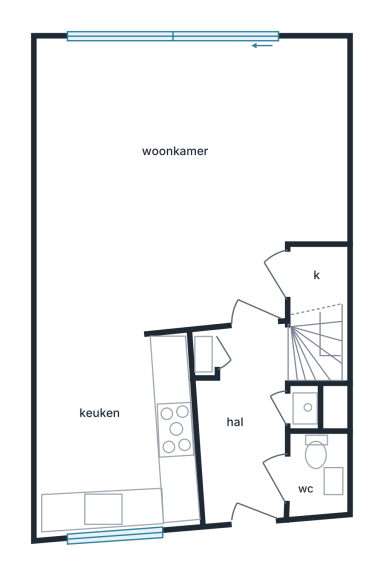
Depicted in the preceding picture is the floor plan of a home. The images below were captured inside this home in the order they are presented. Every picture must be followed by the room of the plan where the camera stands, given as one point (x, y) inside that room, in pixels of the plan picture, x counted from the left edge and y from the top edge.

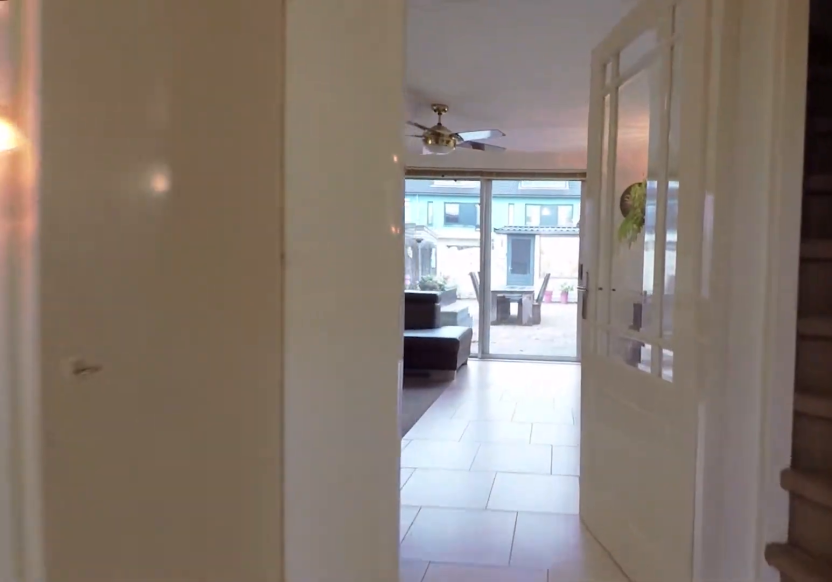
(245, 424)
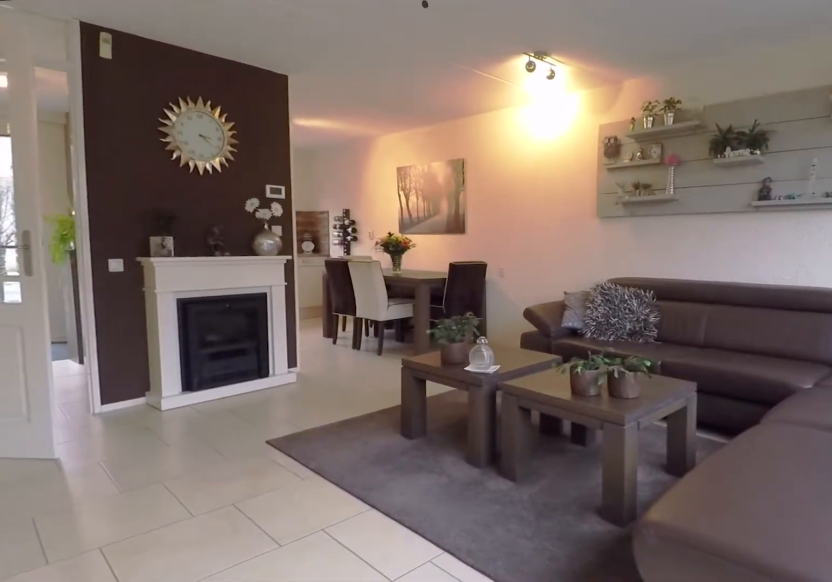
(196, 214)
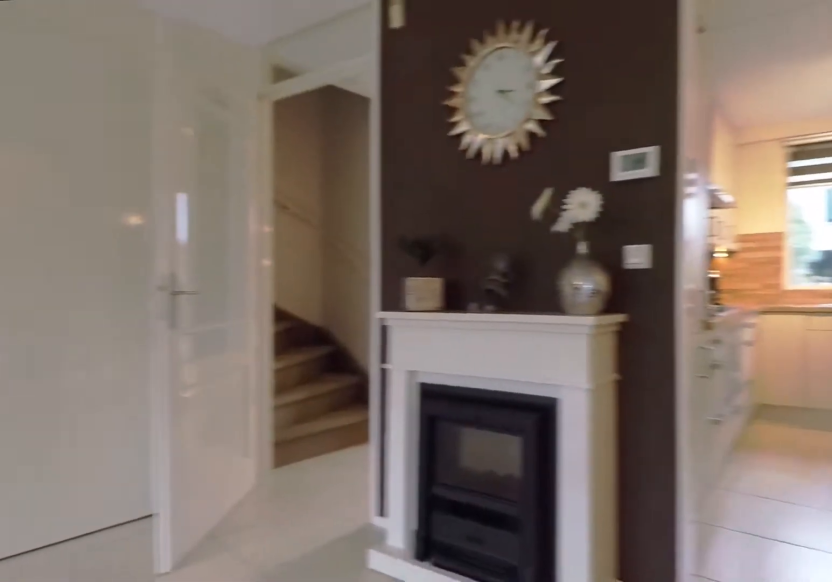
(196, 214)
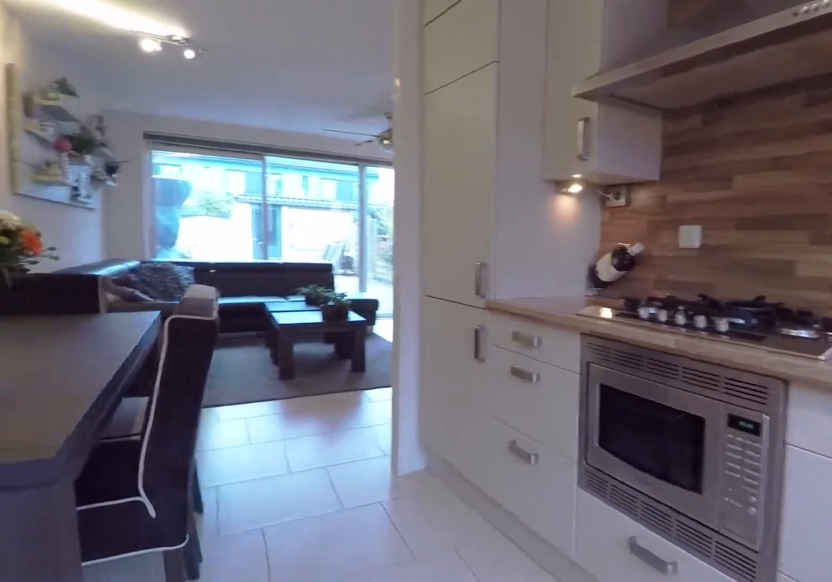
(116, 435)
